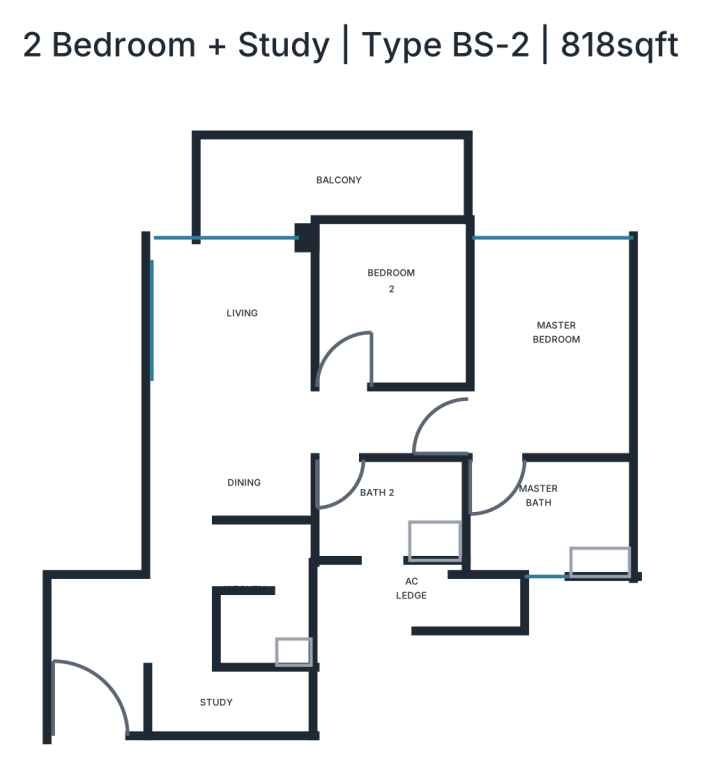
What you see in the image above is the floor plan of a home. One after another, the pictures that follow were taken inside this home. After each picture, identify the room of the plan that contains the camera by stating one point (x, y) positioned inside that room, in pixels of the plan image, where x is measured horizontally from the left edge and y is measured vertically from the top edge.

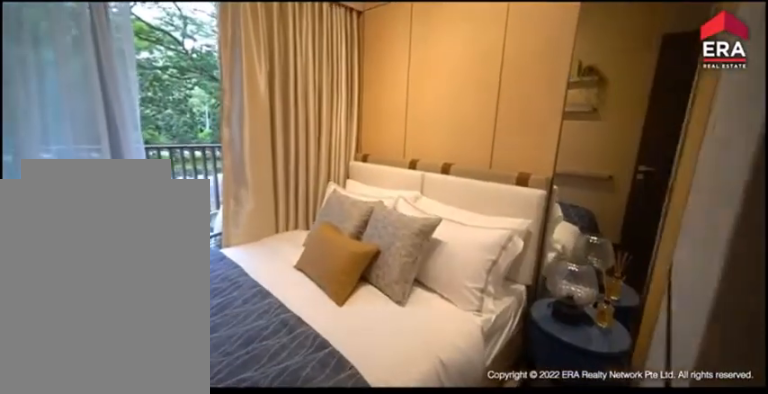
(388, 305)
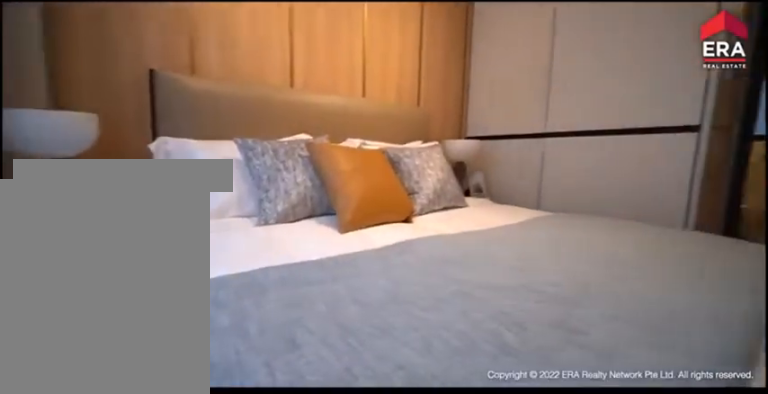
(550, 353)
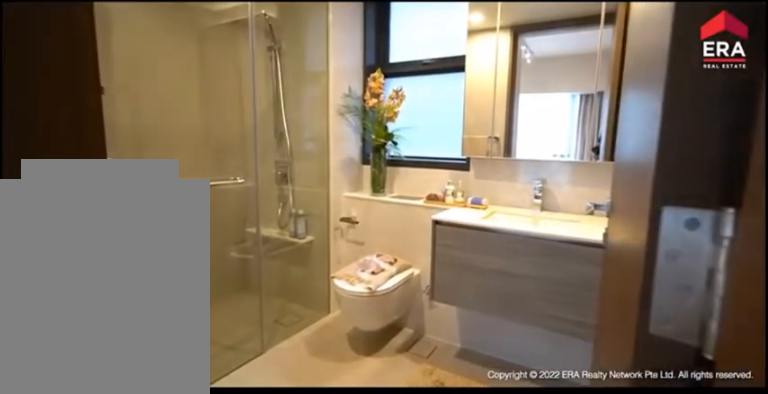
(538, 510)
